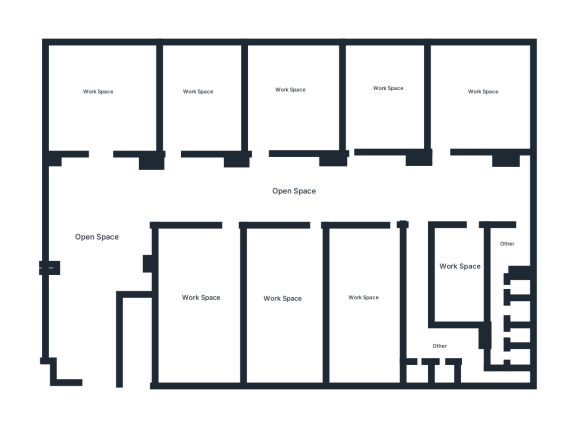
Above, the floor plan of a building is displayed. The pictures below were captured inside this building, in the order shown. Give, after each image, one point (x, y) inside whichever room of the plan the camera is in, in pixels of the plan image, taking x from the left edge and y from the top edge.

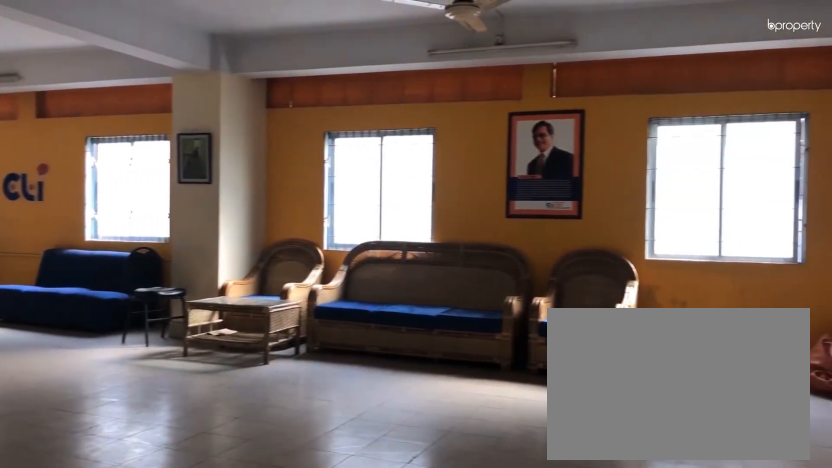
(100, 205)
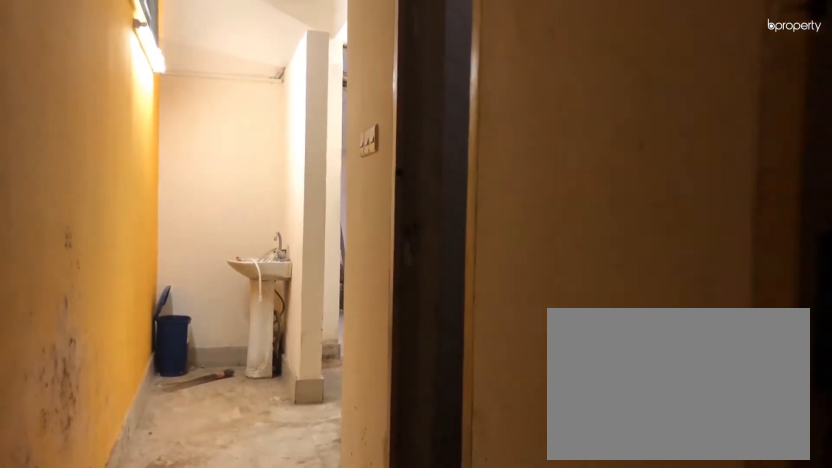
(498, 319)
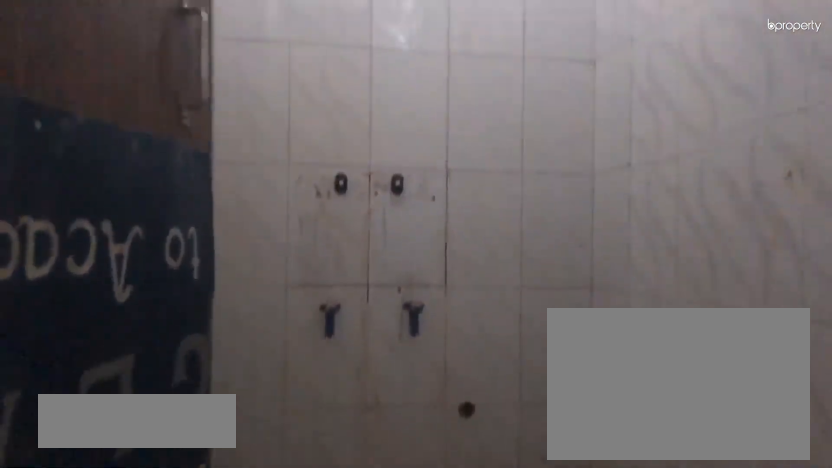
(518, 357)
